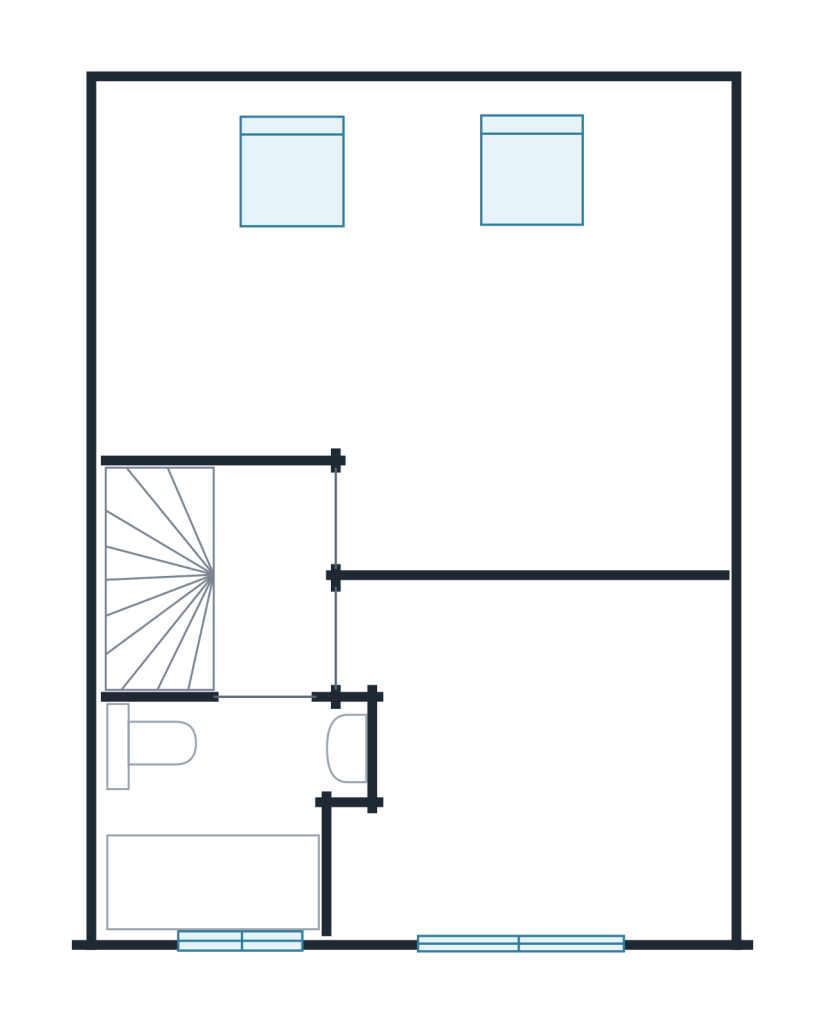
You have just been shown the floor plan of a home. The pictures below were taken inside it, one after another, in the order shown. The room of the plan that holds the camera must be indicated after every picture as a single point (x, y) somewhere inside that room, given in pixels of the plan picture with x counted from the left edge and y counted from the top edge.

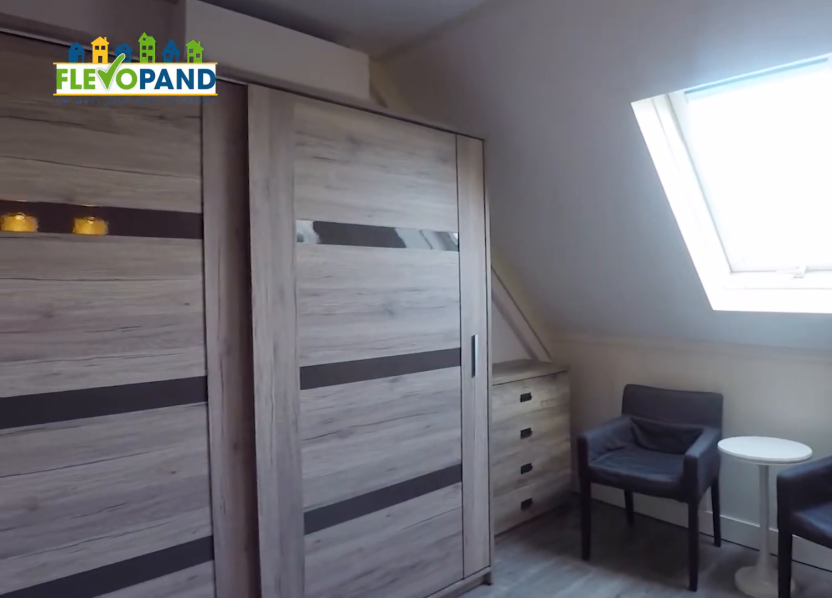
(396, 276)
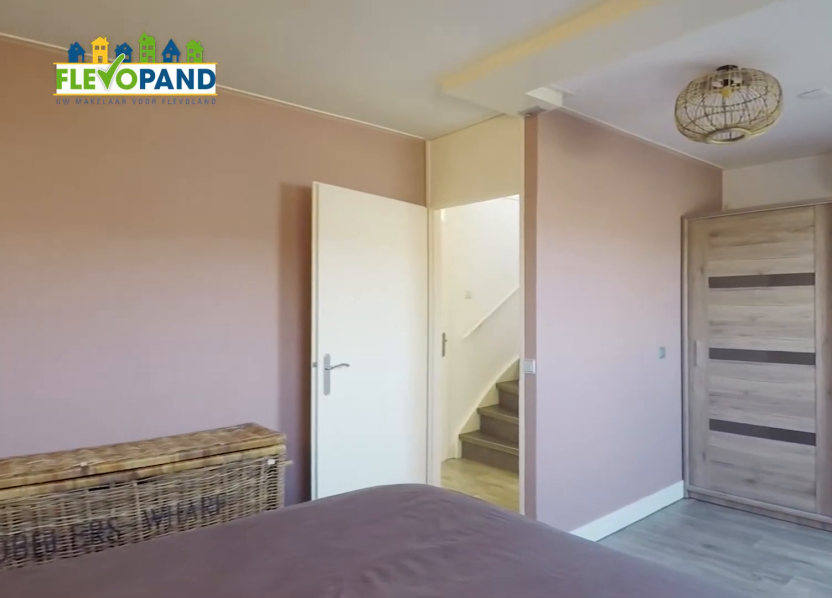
(396, 276)
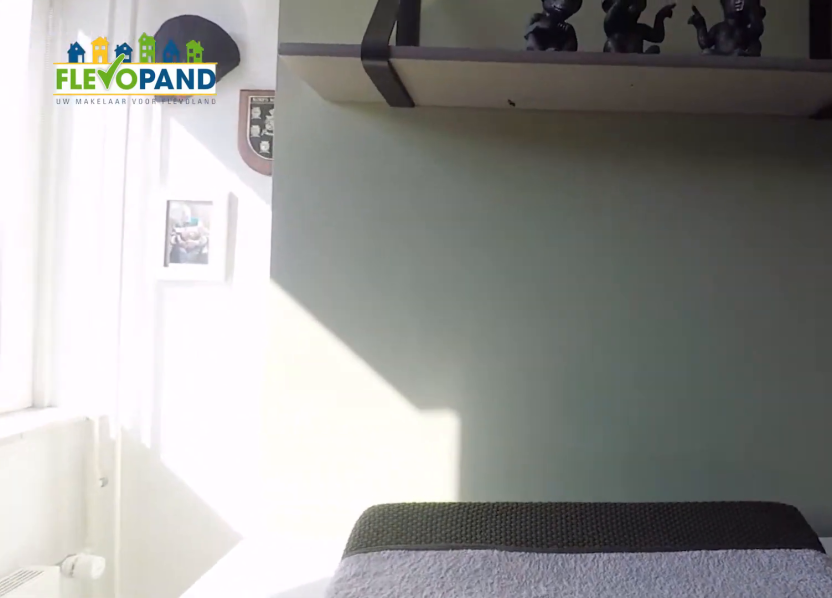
(535, 758)
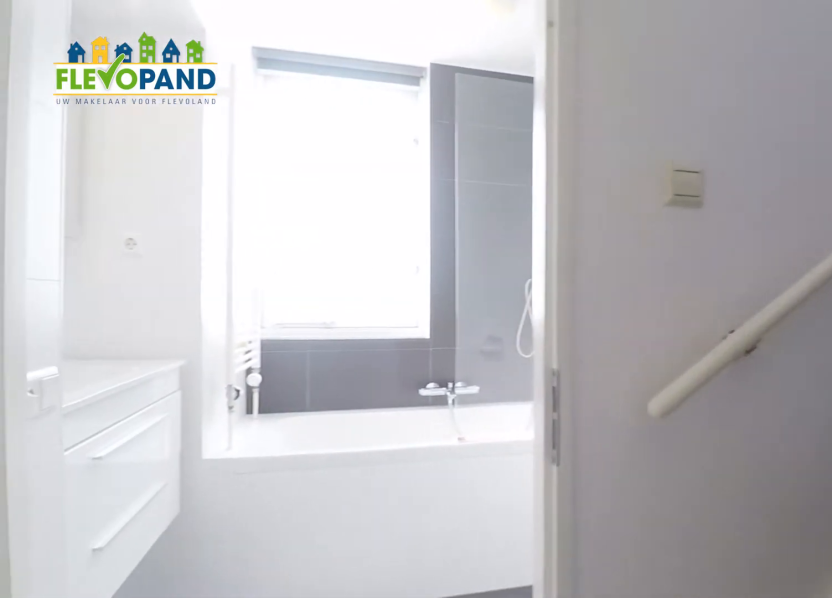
(270, 578)
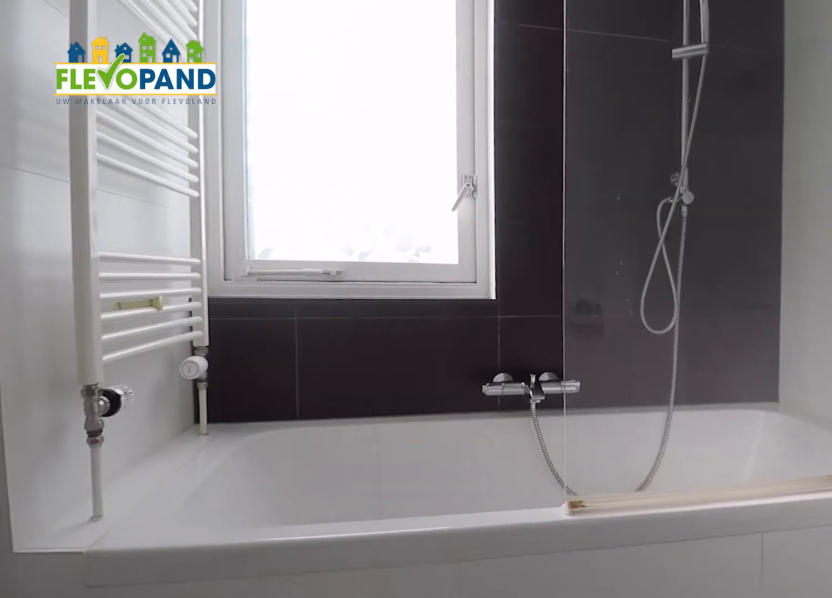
(213, 880)
